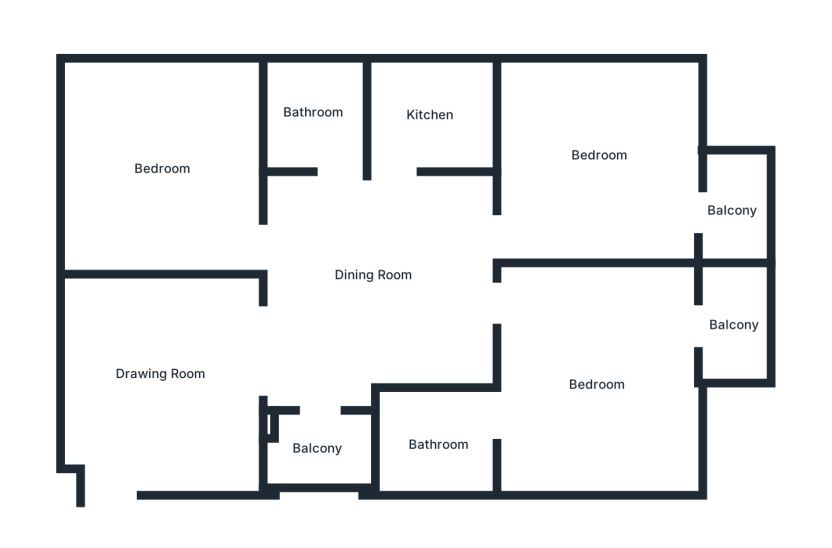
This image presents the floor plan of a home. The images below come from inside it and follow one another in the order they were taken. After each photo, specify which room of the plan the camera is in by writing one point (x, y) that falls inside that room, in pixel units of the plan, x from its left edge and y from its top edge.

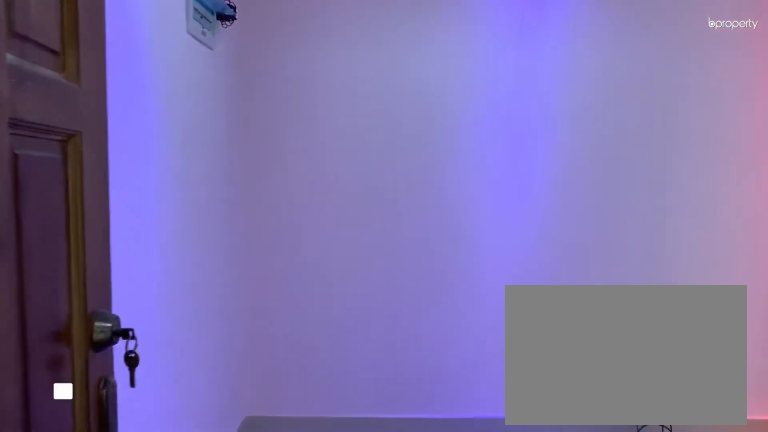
(158, 376)
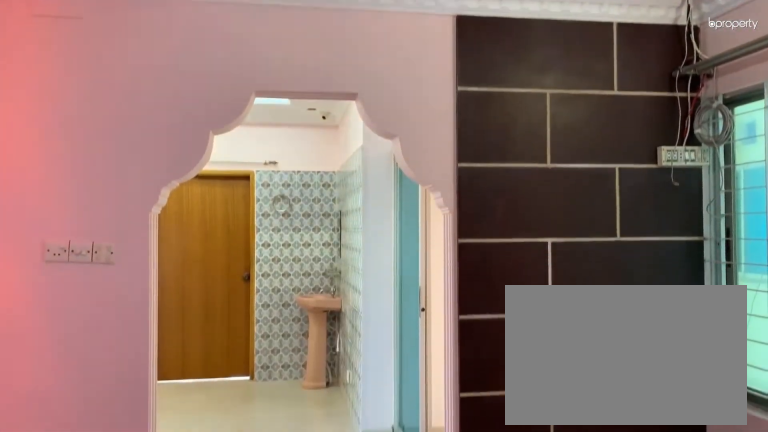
(159, 375)
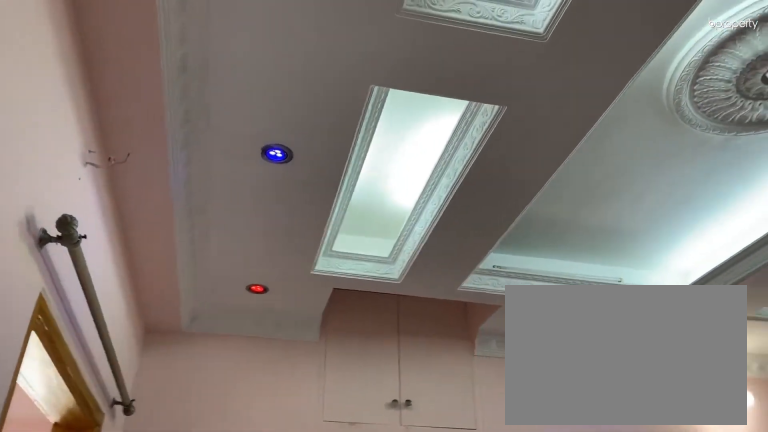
(371, 274)
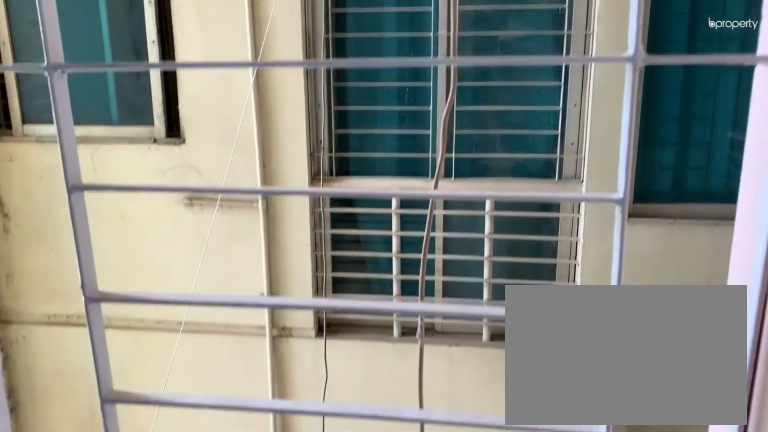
(319, 455)
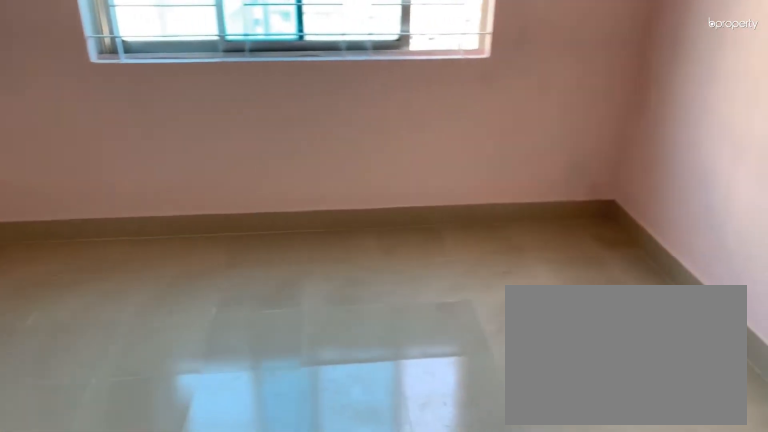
(165, 166)
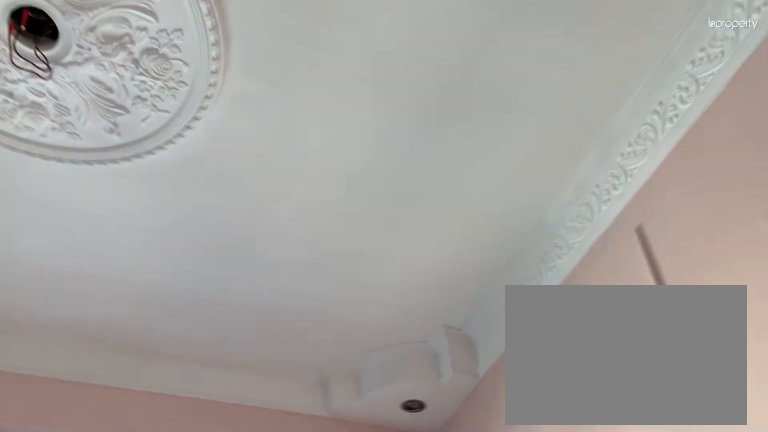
(165, 166)
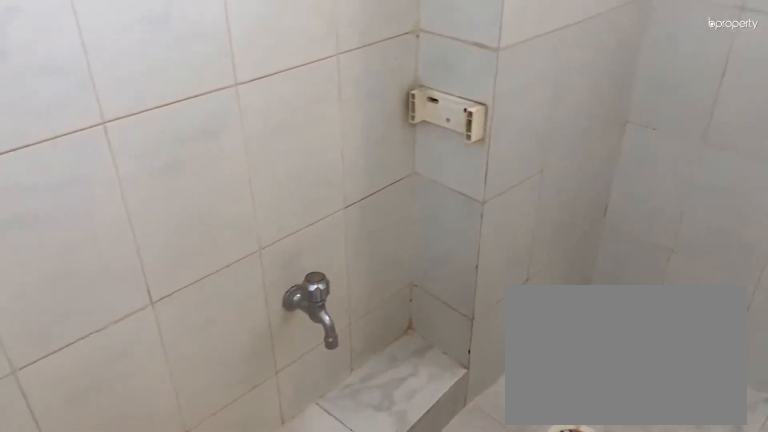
(311, 114)
